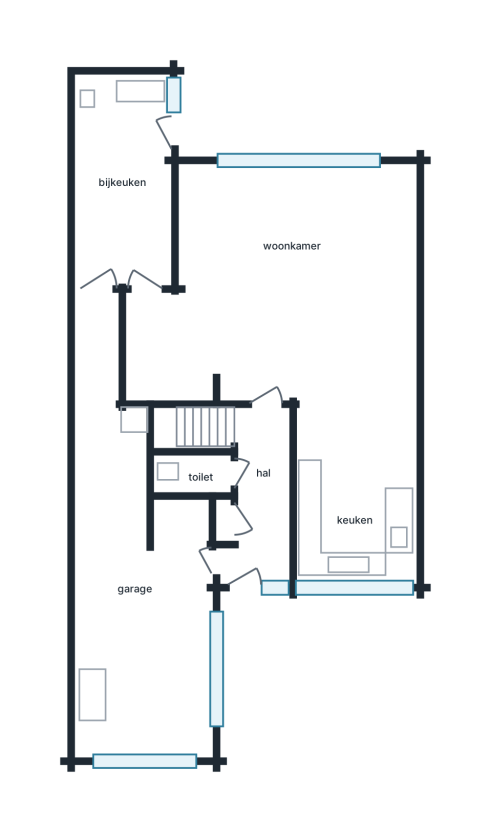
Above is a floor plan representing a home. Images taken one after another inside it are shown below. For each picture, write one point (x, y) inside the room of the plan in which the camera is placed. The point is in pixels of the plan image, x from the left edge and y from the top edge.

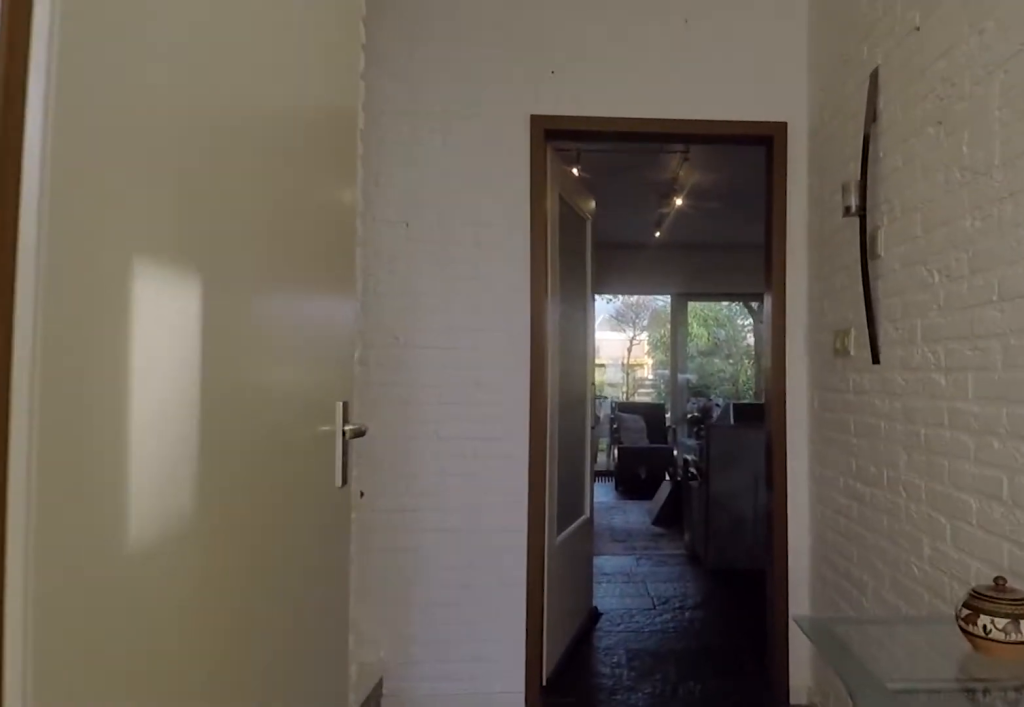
(259, 496)
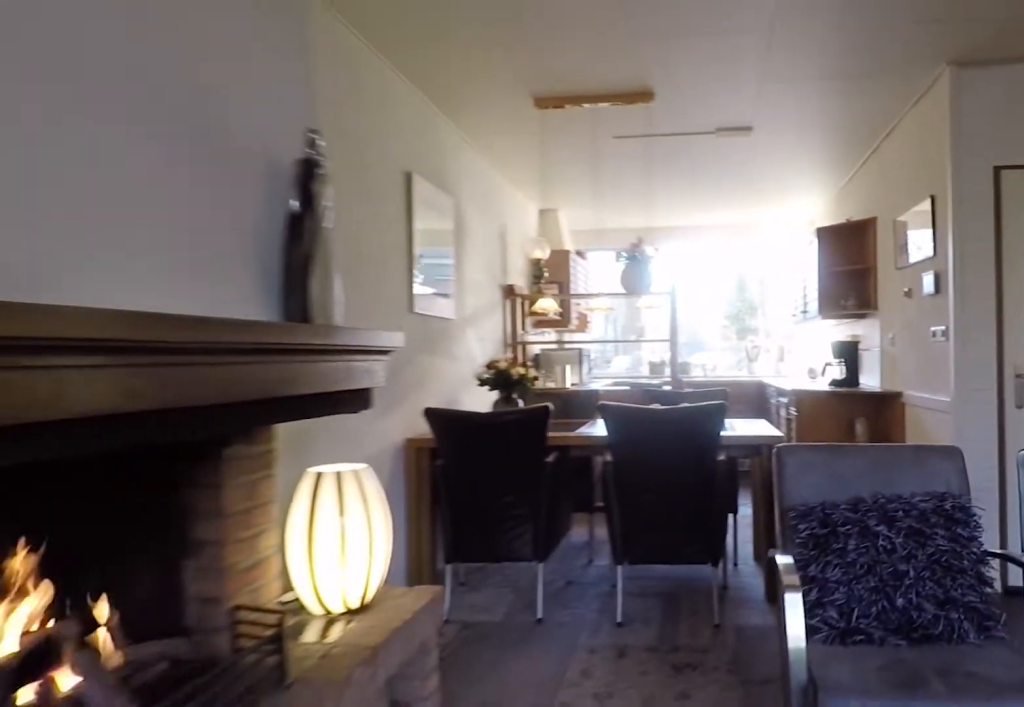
(207, 326)
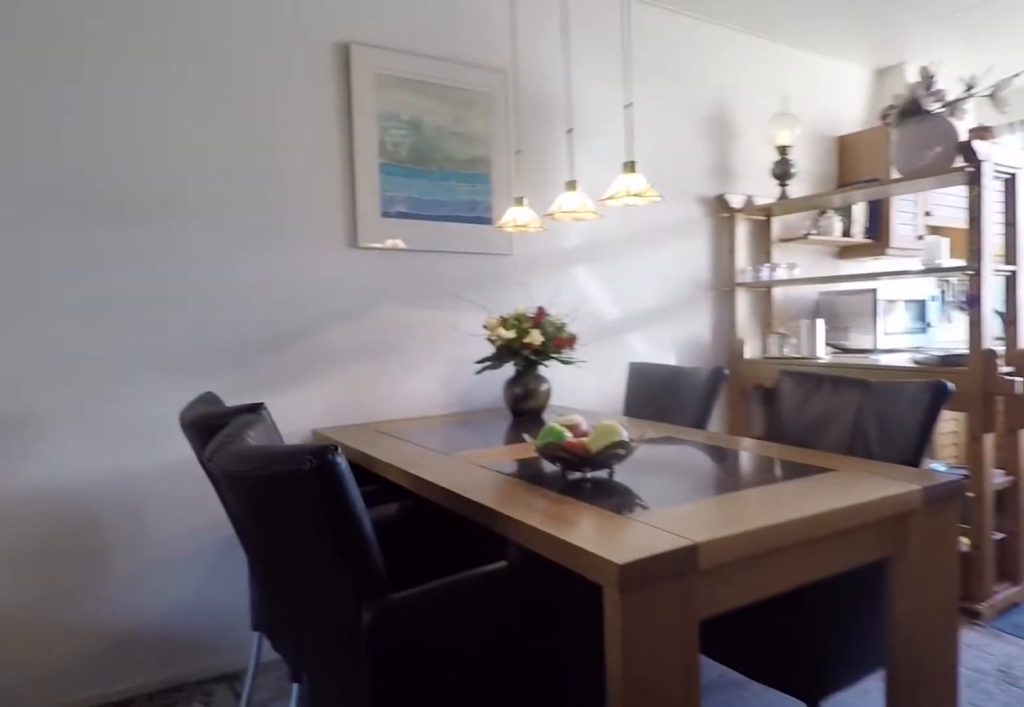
(212, 314)
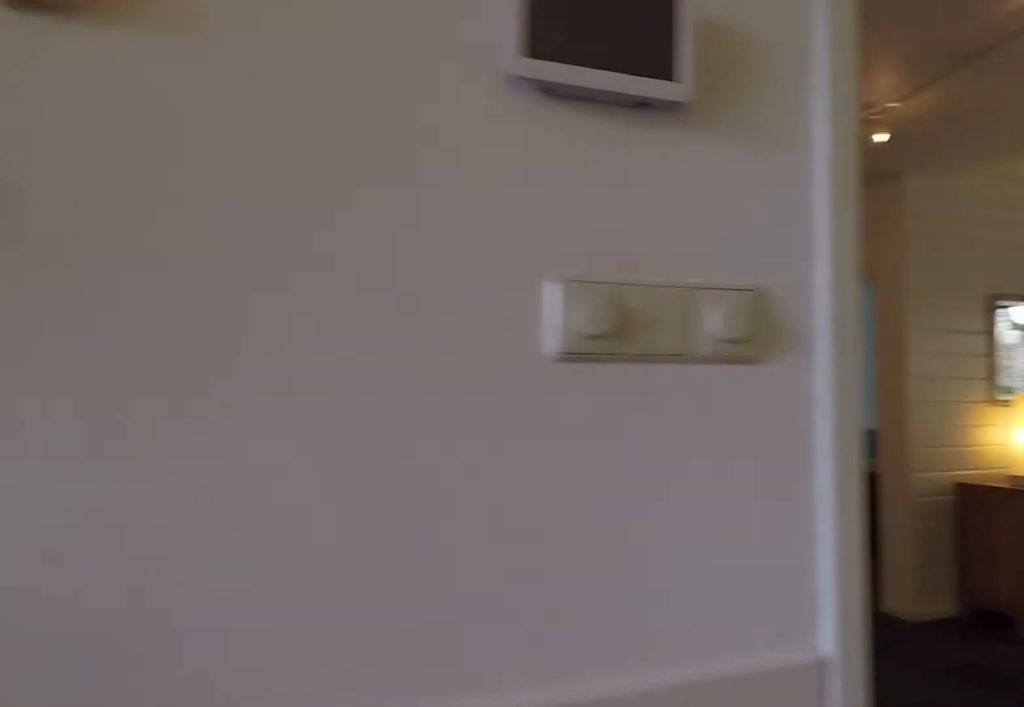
(354, 491)
